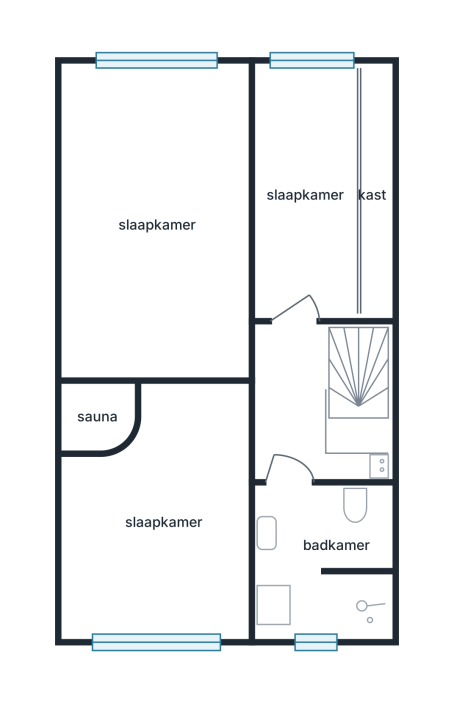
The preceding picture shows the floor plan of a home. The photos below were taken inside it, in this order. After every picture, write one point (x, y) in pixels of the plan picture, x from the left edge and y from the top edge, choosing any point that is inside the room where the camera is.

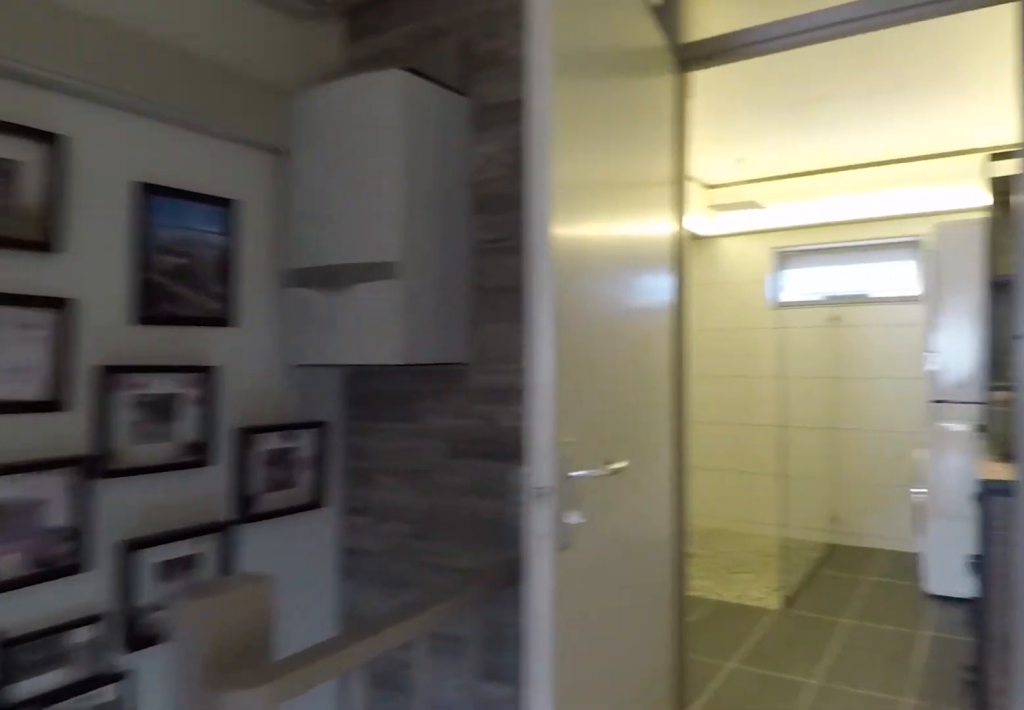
(297, 407)
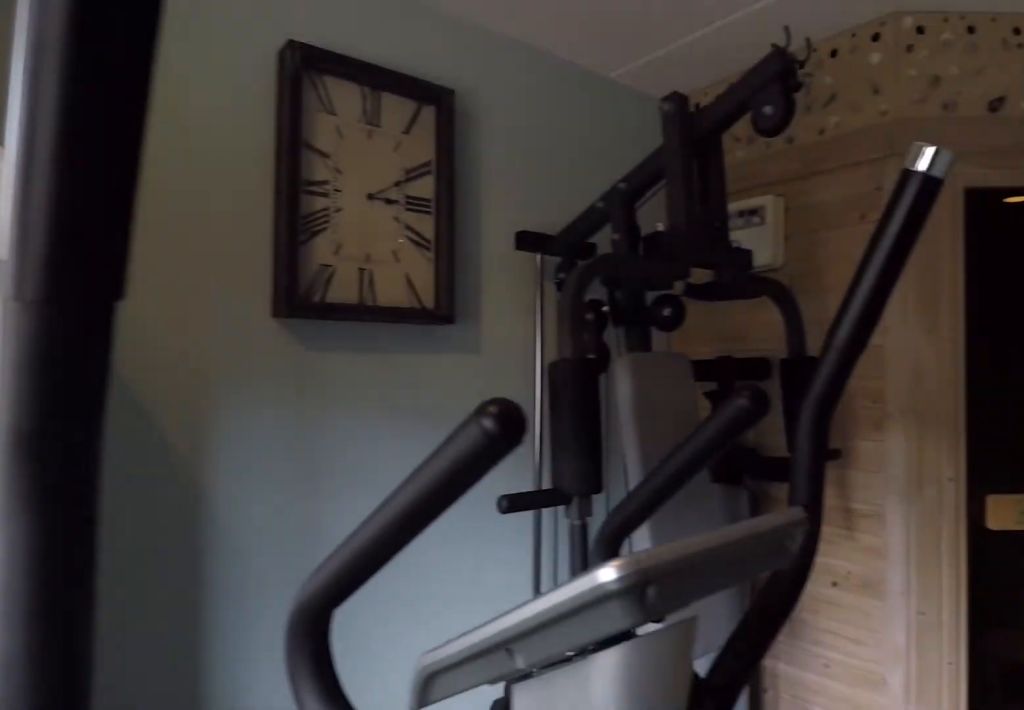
(163, 520)
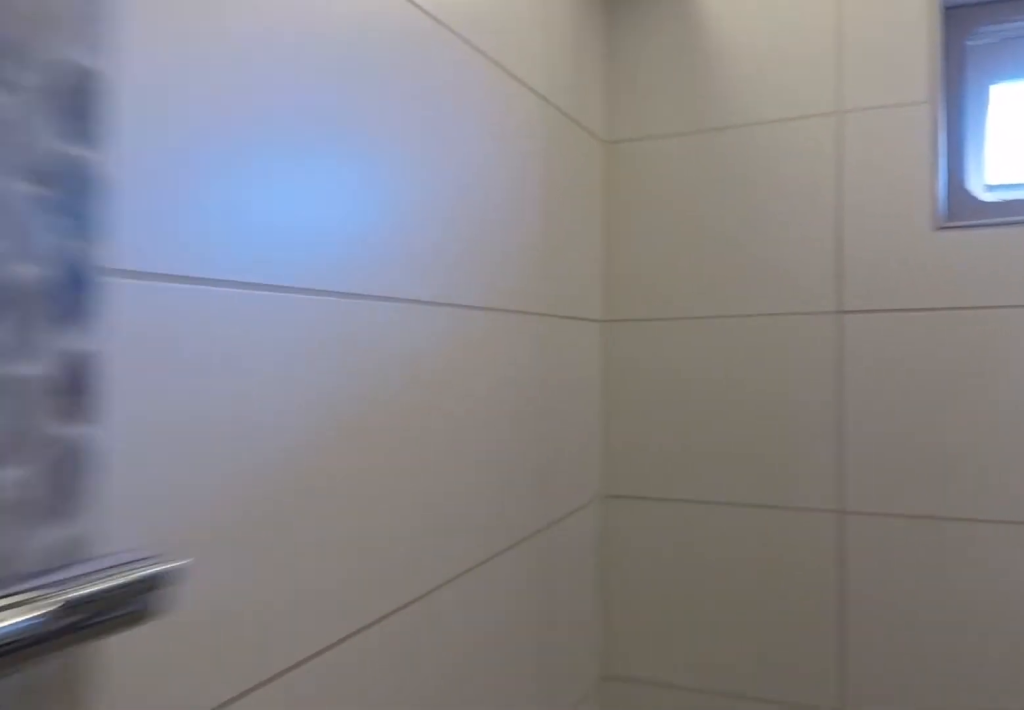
(320, 559)
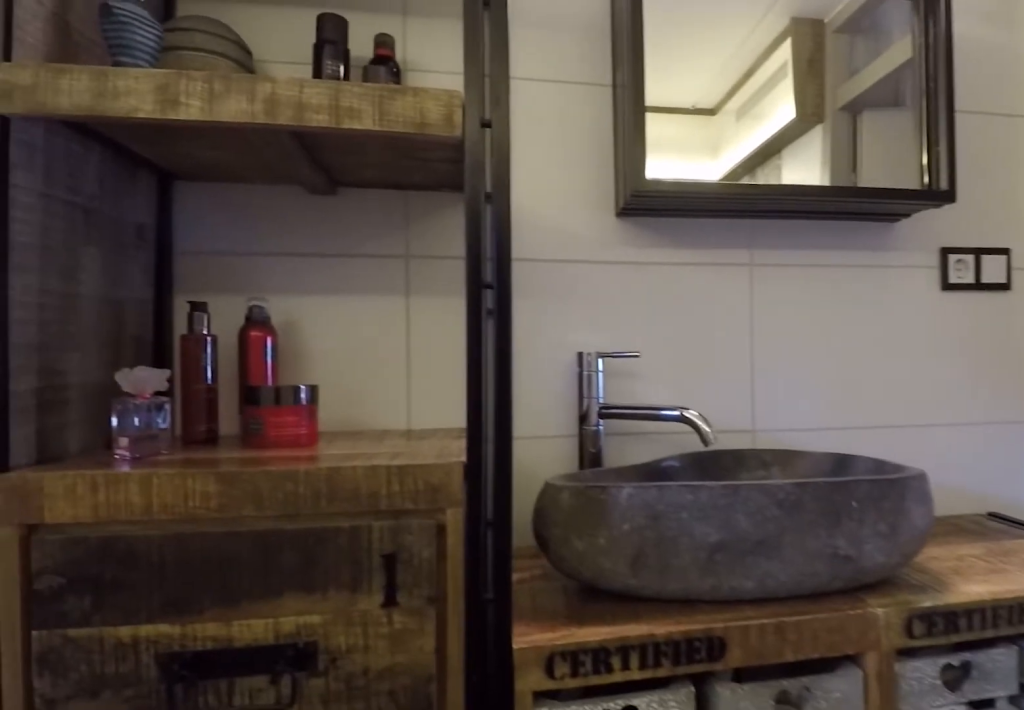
(320, 559)
